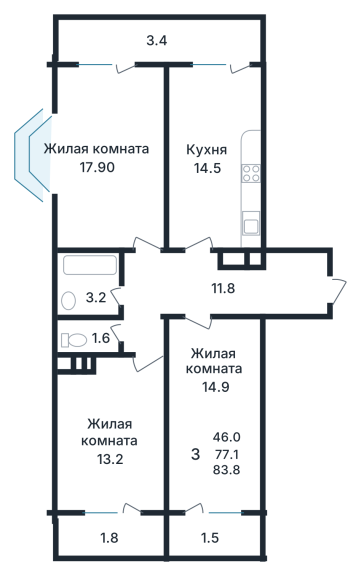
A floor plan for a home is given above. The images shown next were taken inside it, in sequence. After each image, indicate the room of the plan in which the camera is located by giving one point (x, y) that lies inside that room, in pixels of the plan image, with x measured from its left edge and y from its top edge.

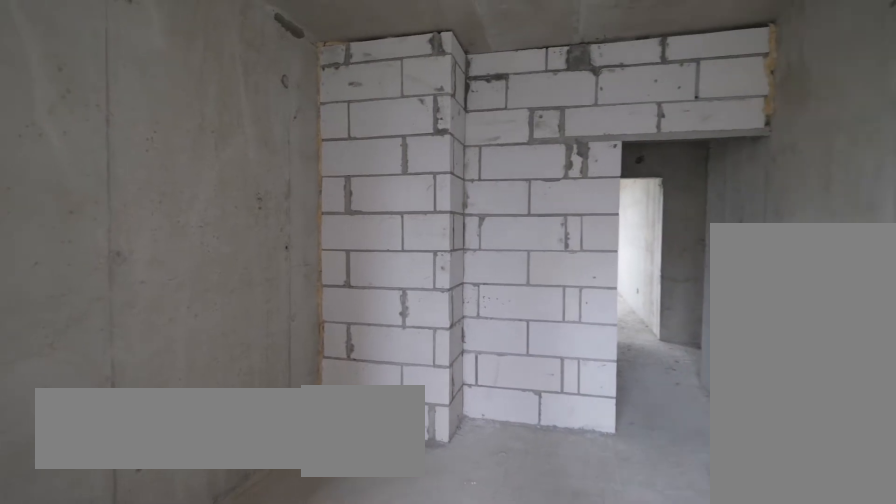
(113, 434)
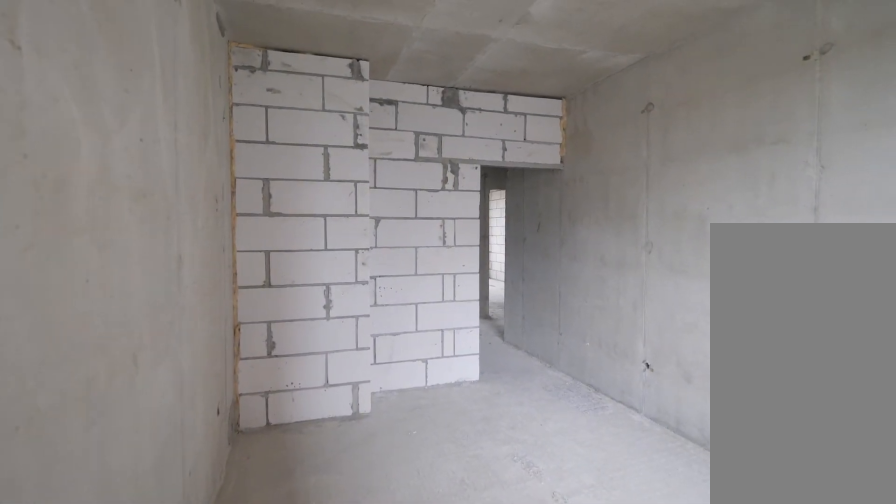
(113, 434)
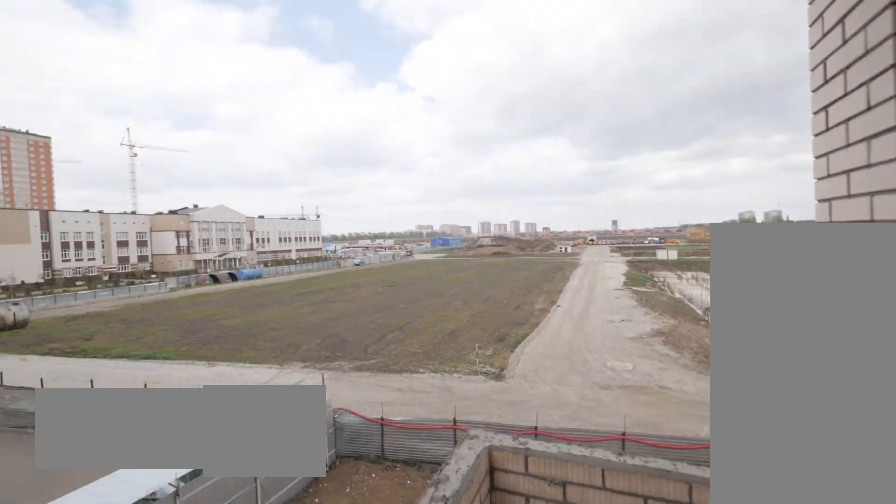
(111, 537)
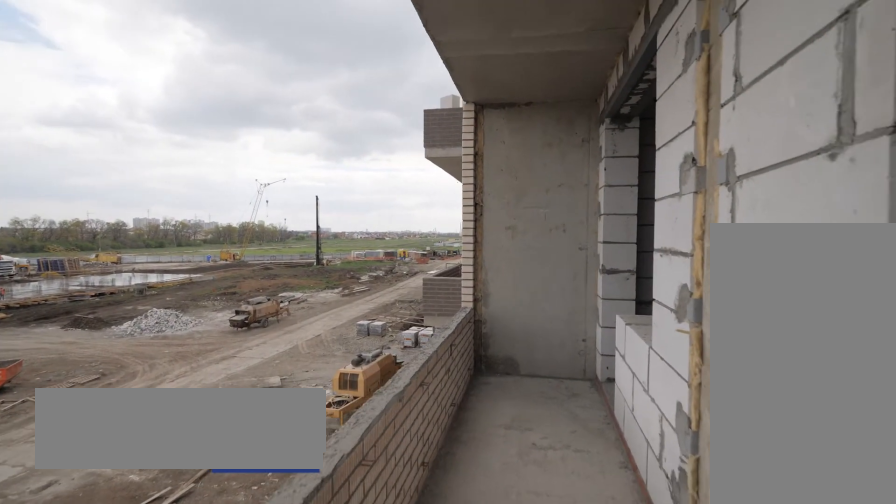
(158, 39)
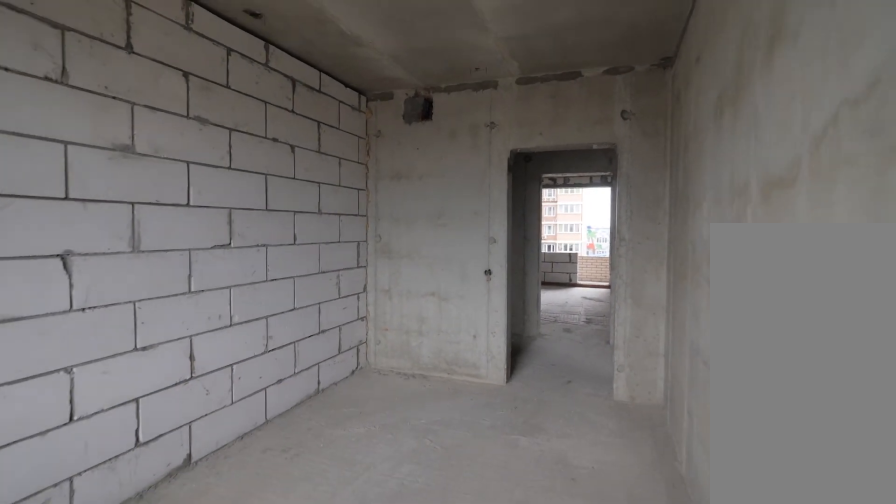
(215, 158)
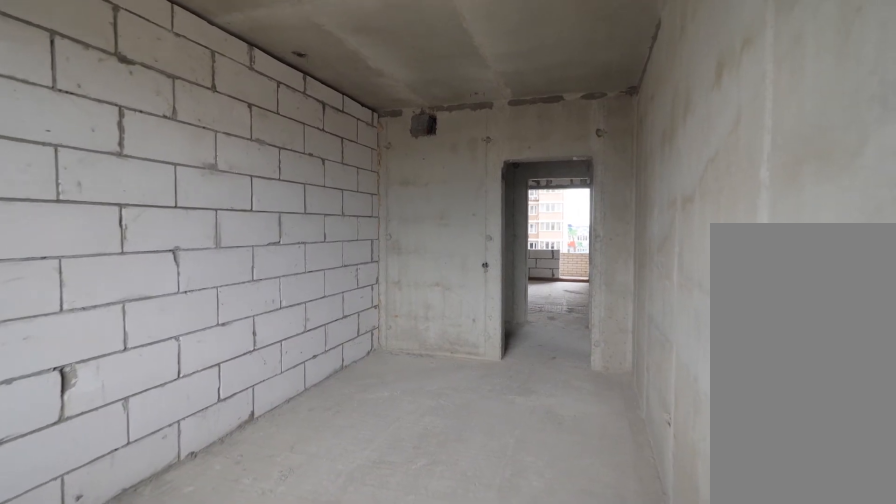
(215, 158)
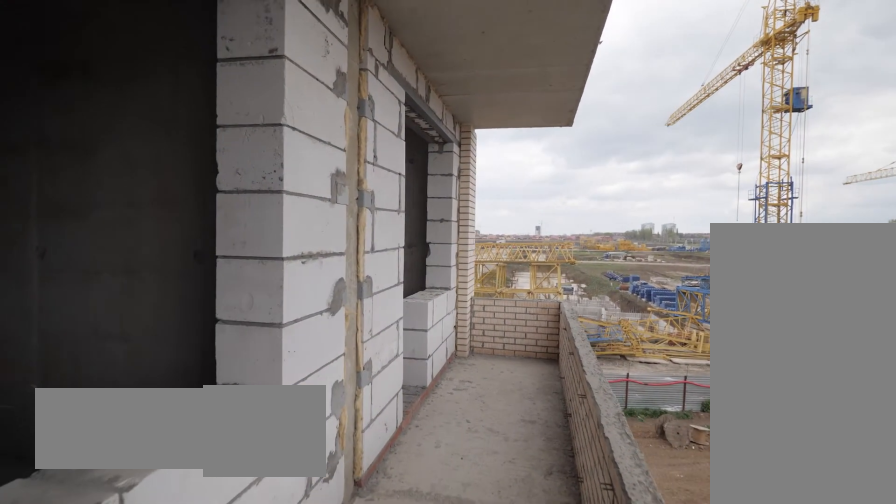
(158, 40)
